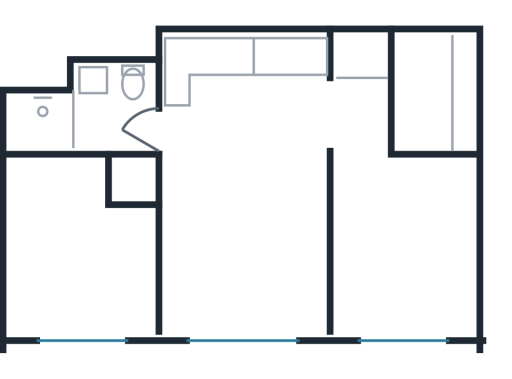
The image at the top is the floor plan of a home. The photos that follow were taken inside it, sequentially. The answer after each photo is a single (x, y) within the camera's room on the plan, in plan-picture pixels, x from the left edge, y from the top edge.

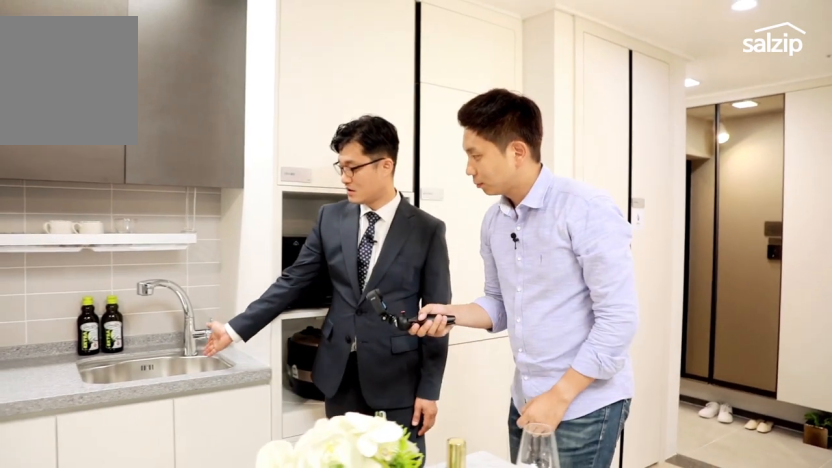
(254, 101)
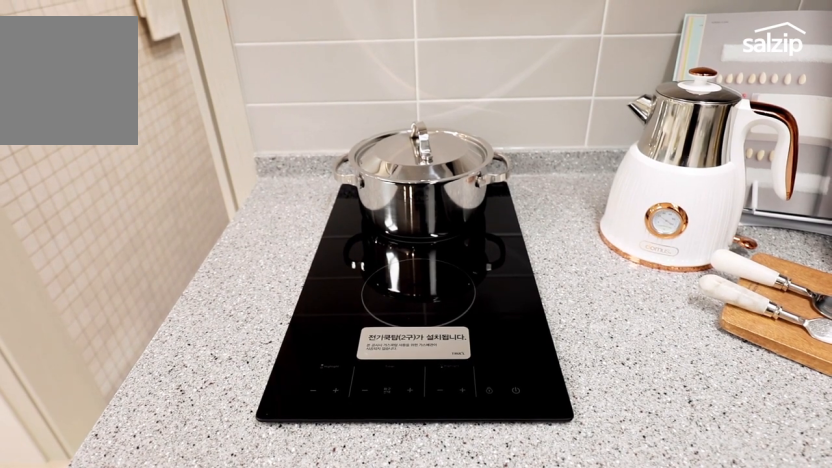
(255, 101)
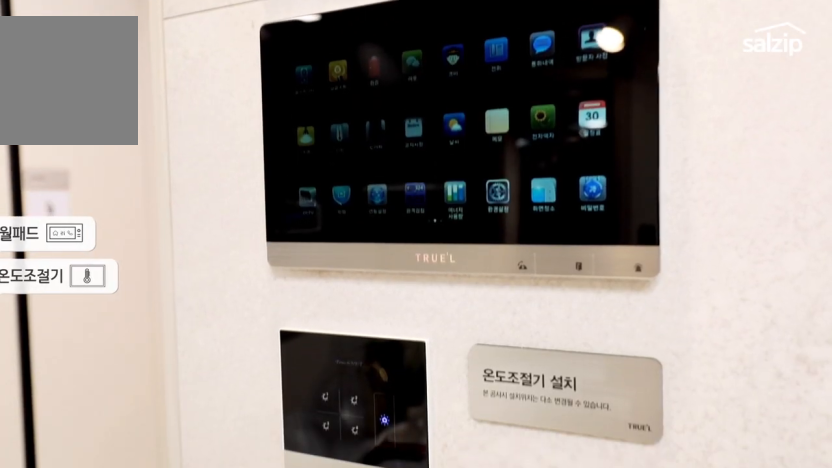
(246, 247)
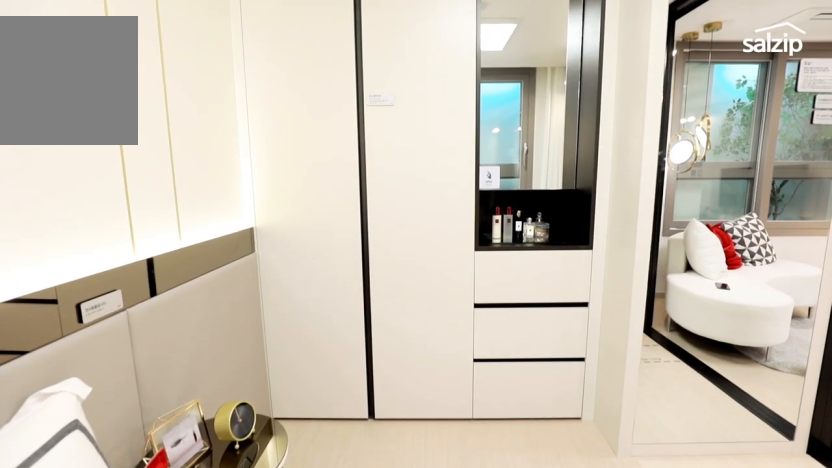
(73, 251)
